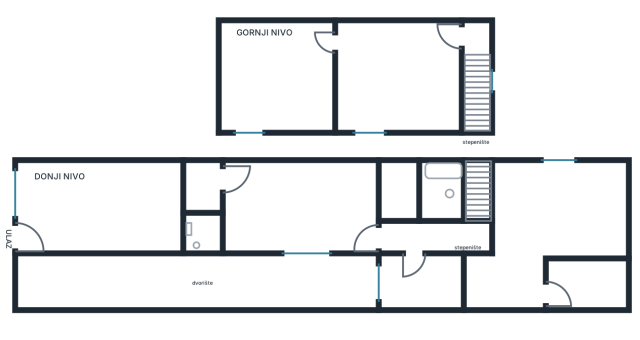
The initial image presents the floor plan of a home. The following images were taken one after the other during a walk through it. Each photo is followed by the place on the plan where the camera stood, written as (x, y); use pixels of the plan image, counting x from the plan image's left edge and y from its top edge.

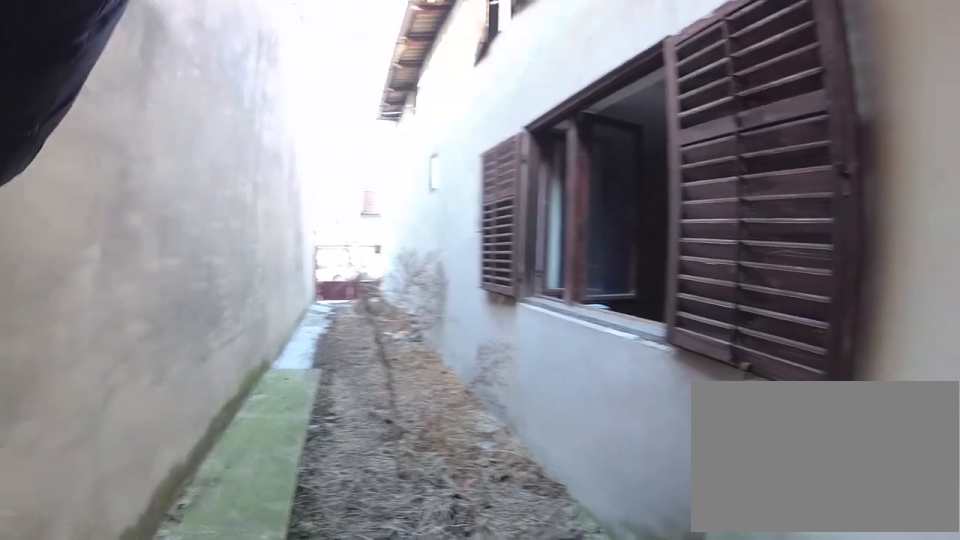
(338, 281)
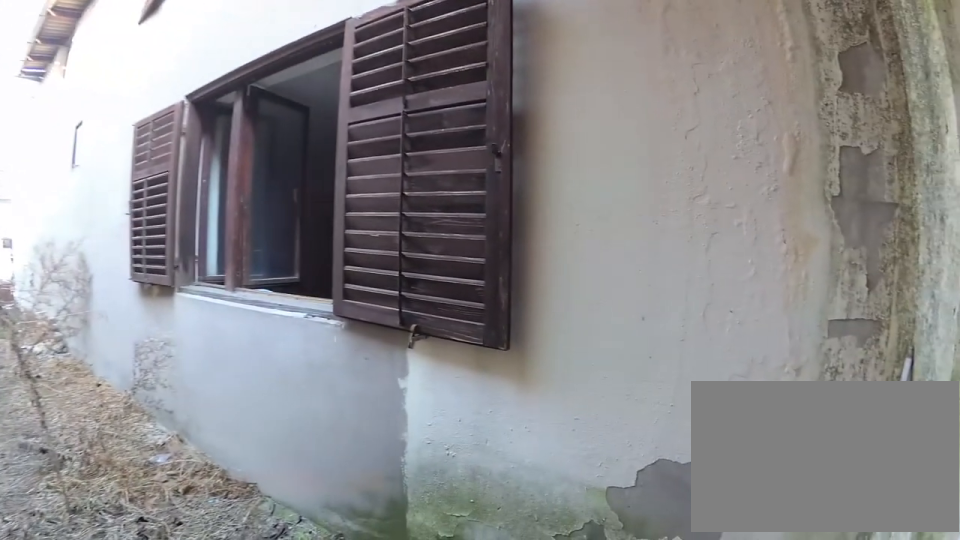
(332, 290)
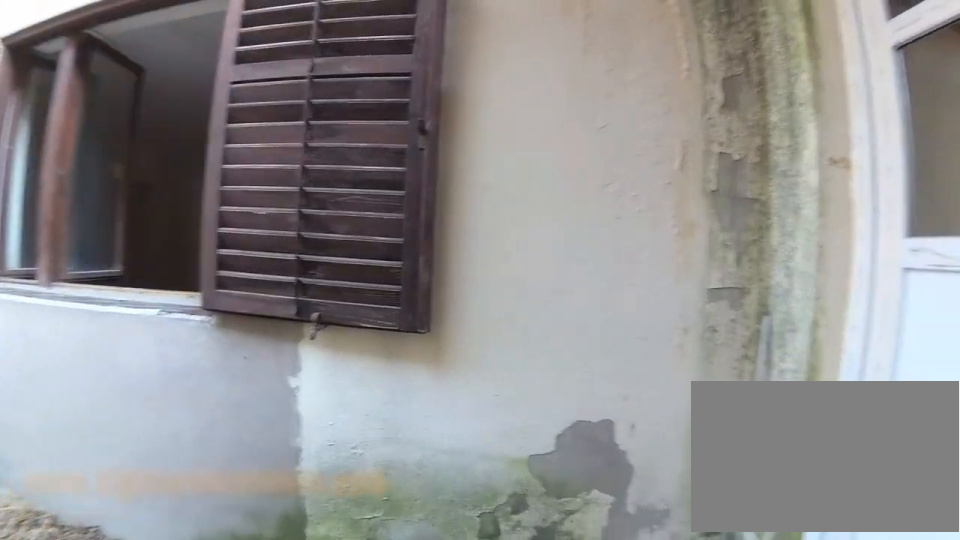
(322, 294)
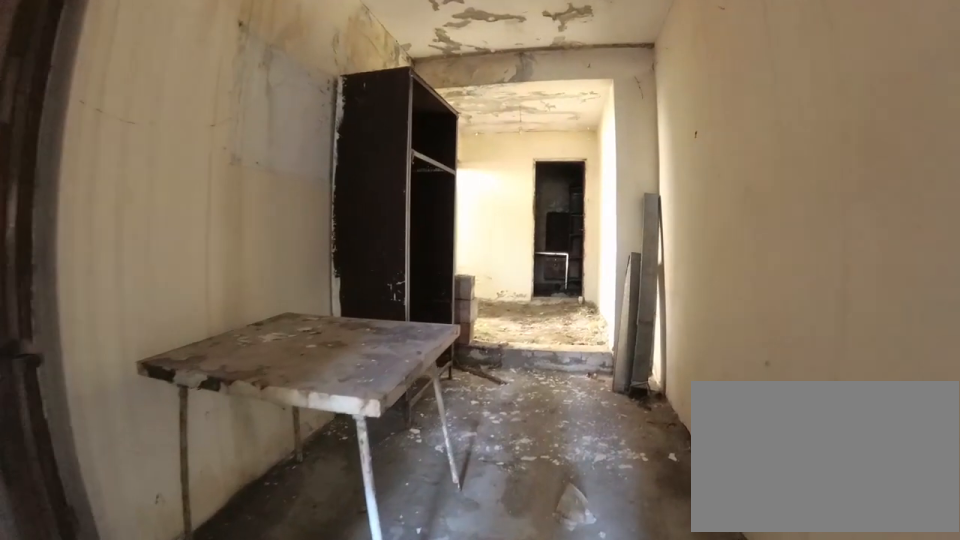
(392, 277)
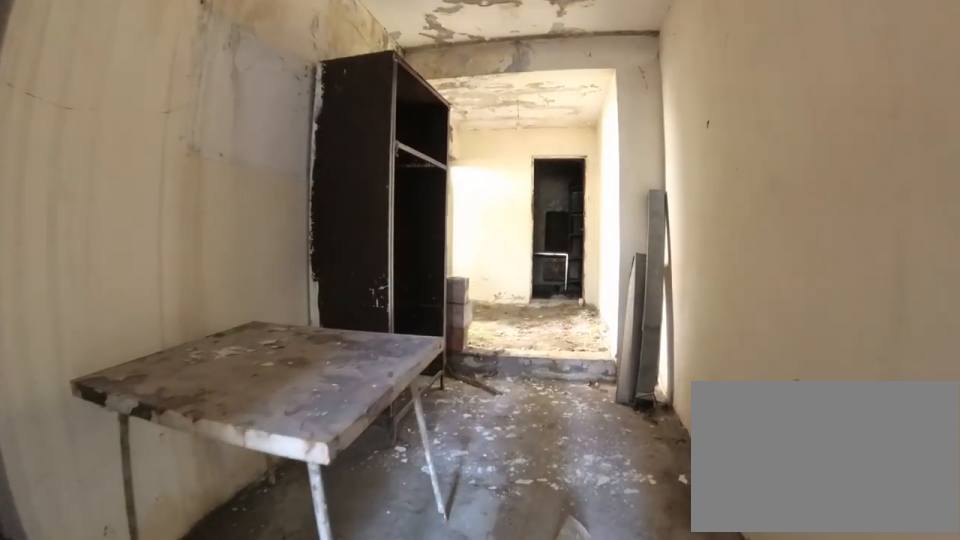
(398, 277)
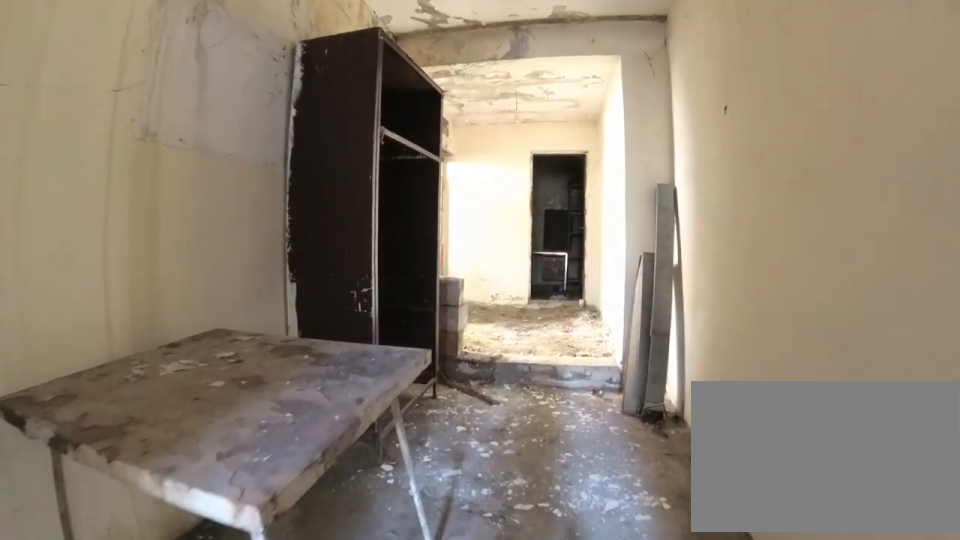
(405, 277)
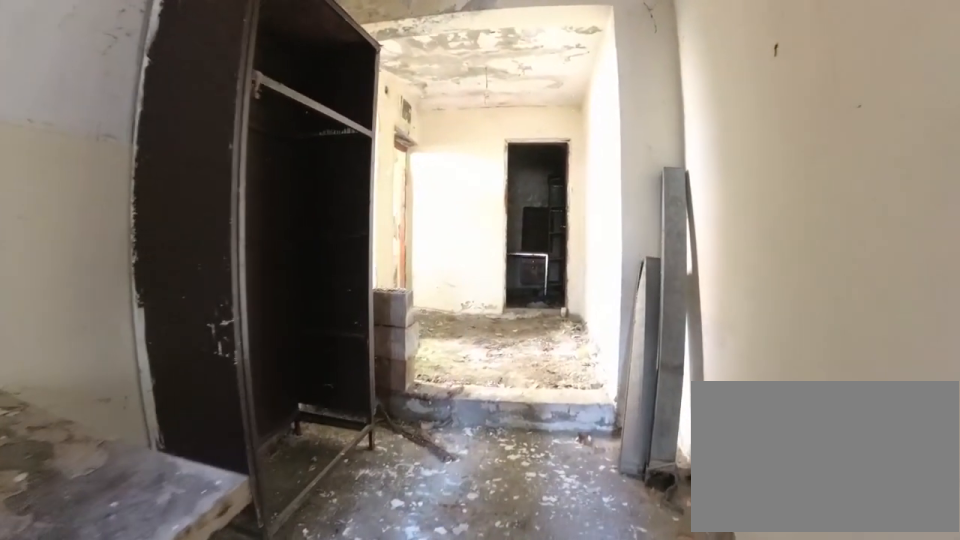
(424, 277)
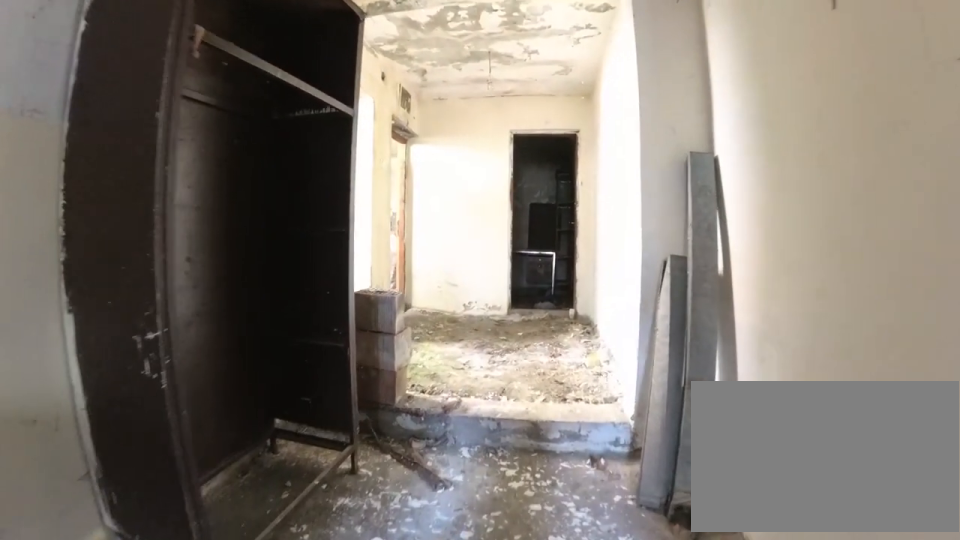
(431, 277)
